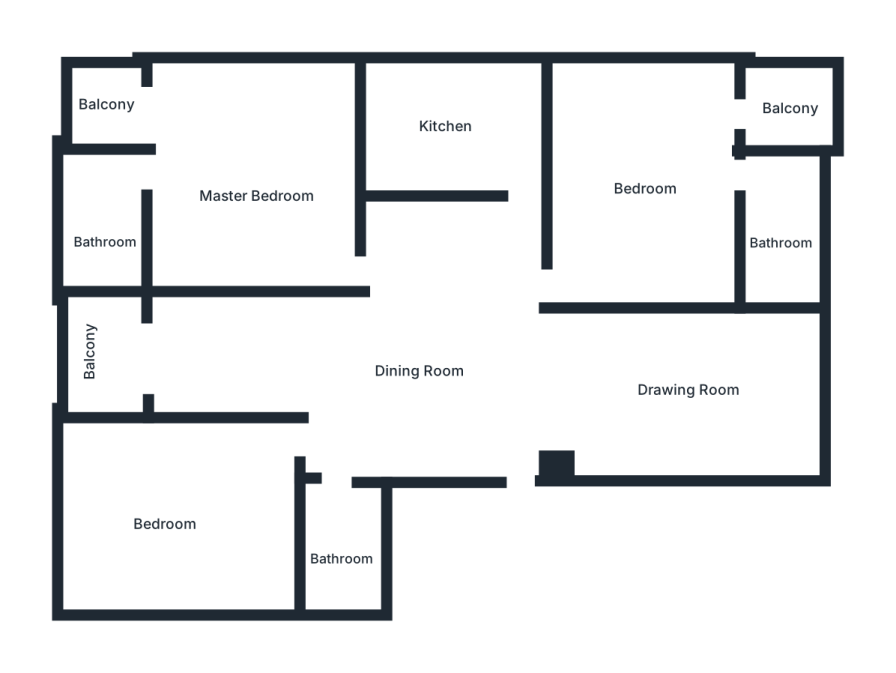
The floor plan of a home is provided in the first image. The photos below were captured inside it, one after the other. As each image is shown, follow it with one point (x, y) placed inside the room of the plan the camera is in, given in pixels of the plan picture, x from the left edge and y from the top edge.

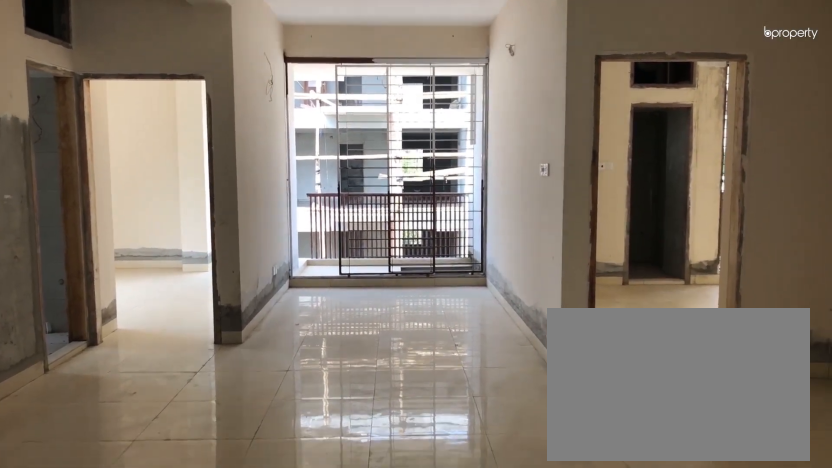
(391, 376)
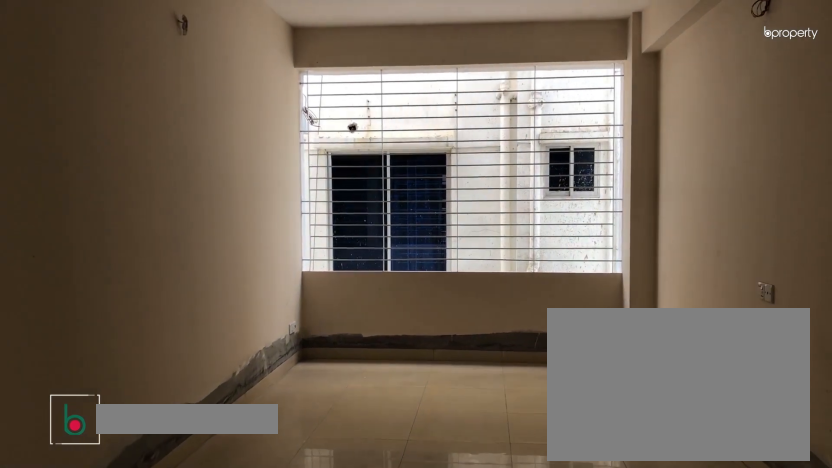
(689, 392)
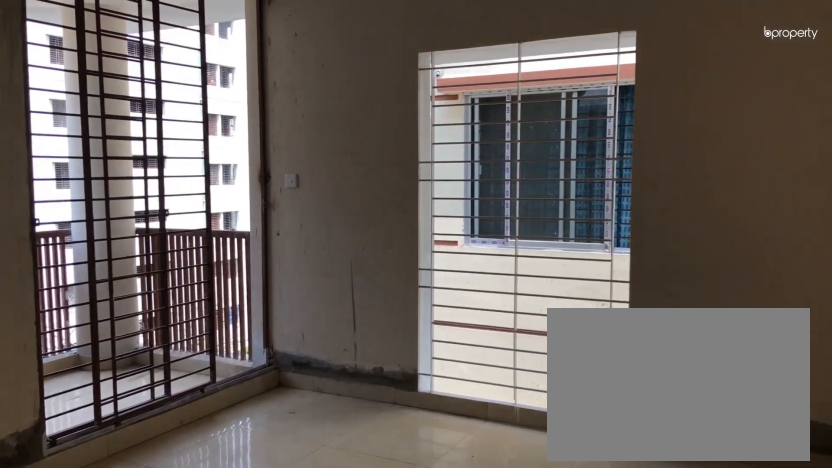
(255, 177)
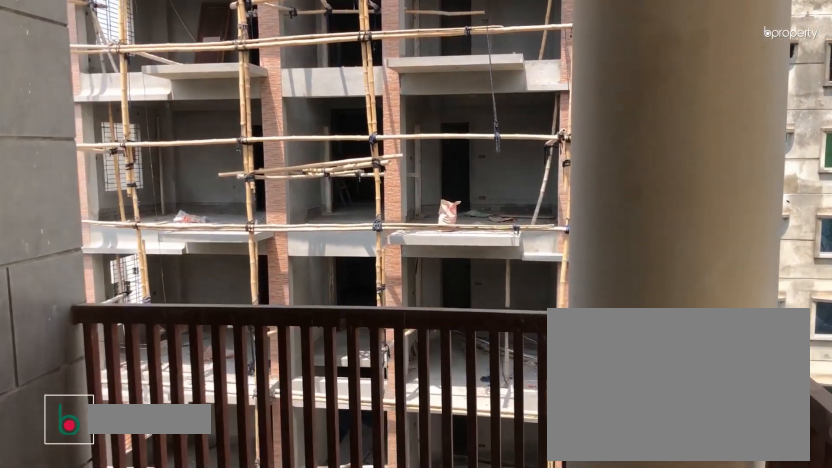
(114, 105)
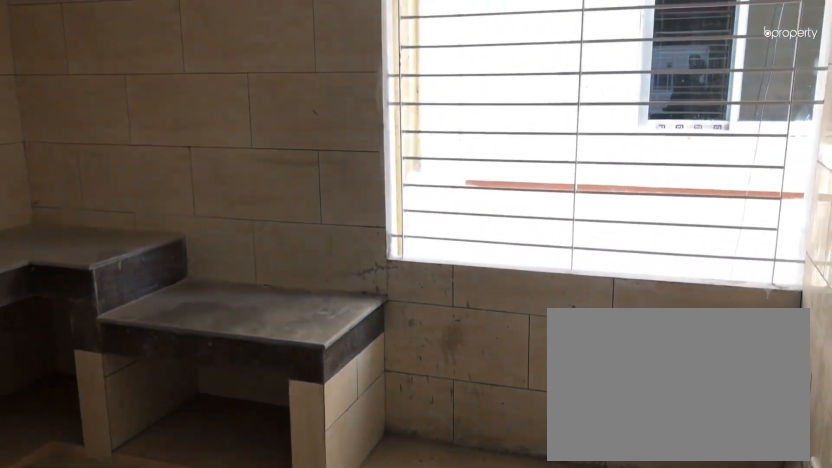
(439, 120)
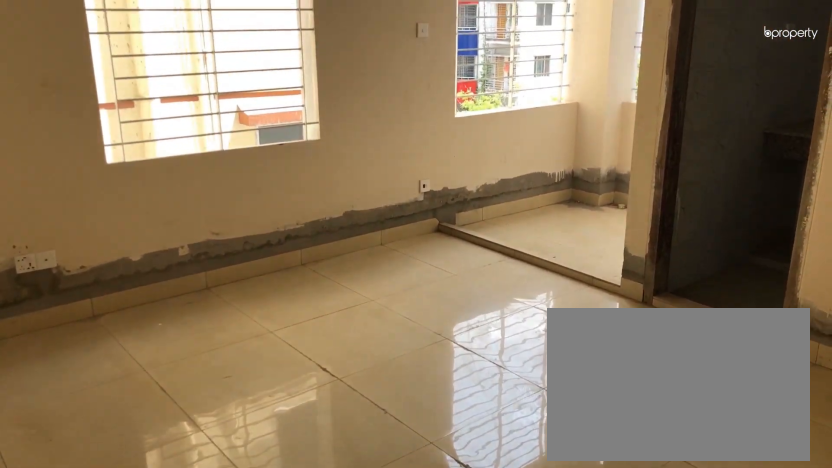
(644, 172)
